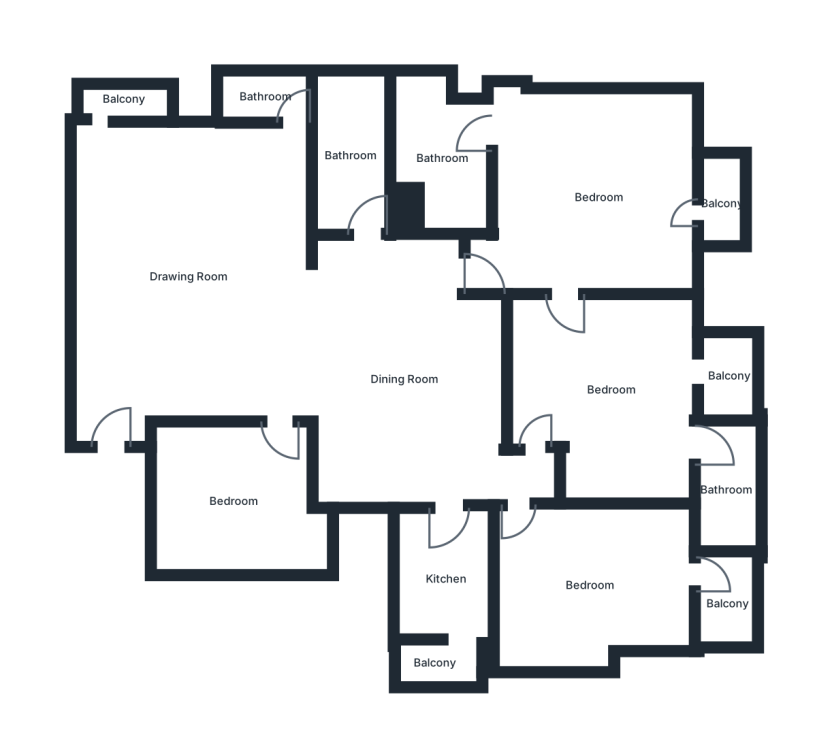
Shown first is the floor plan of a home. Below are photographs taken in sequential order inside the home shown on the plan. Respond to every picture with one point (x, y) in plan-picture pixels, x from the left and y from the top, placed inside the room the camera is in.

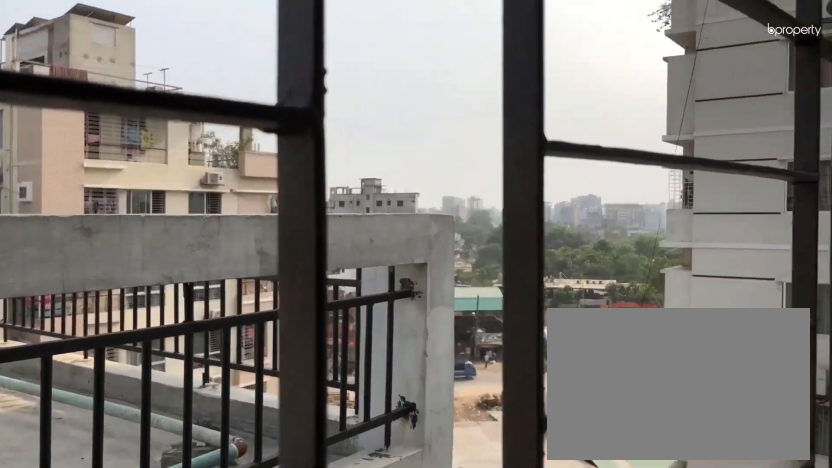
(719, 202)
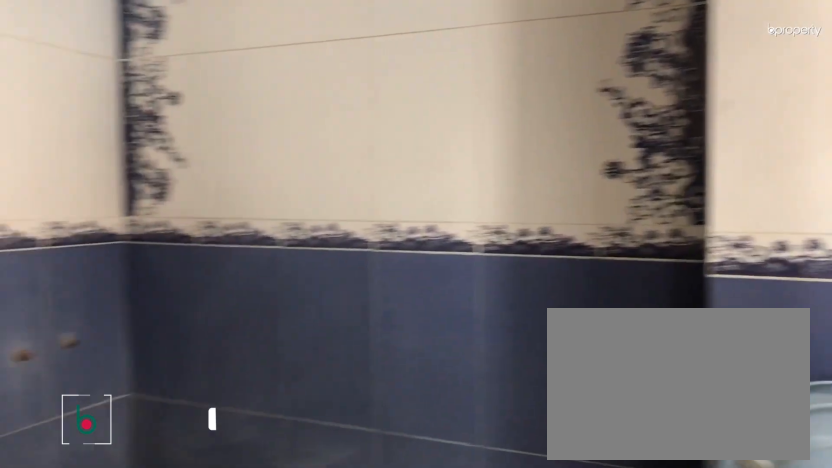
(442, 158)
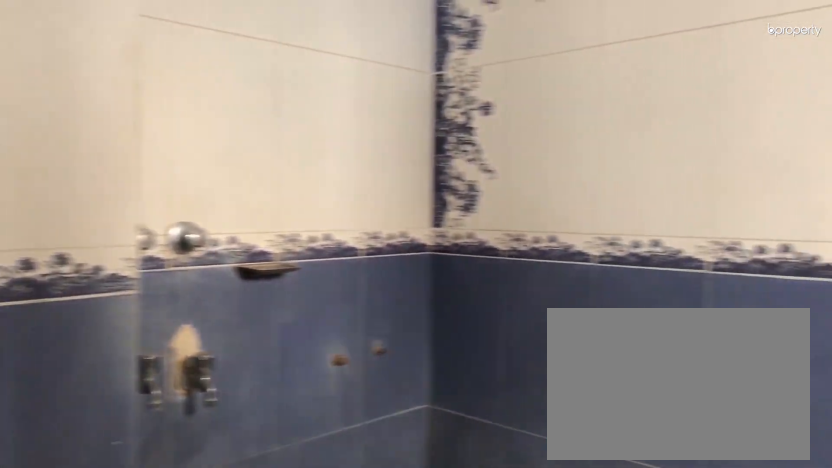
(442, 158)
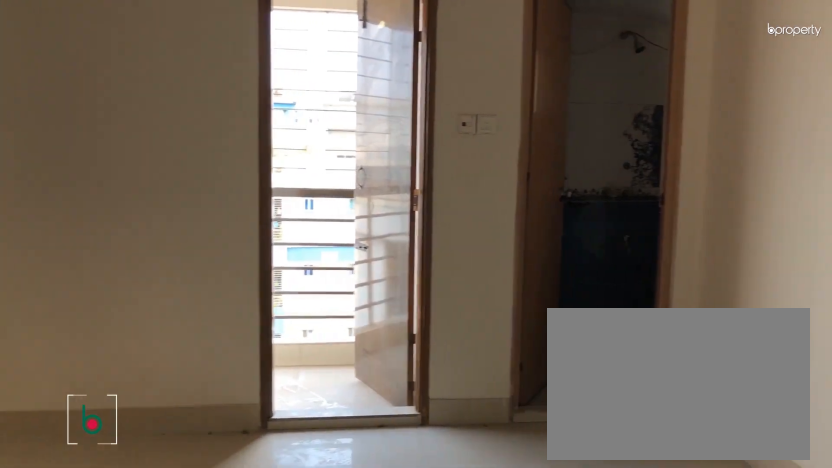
(611, 390)
